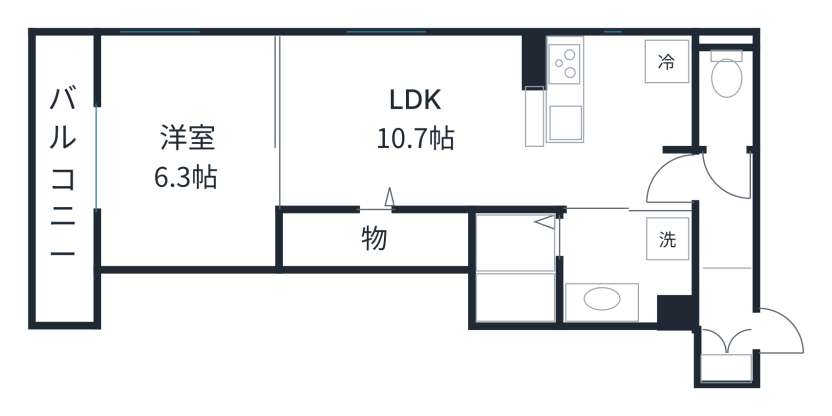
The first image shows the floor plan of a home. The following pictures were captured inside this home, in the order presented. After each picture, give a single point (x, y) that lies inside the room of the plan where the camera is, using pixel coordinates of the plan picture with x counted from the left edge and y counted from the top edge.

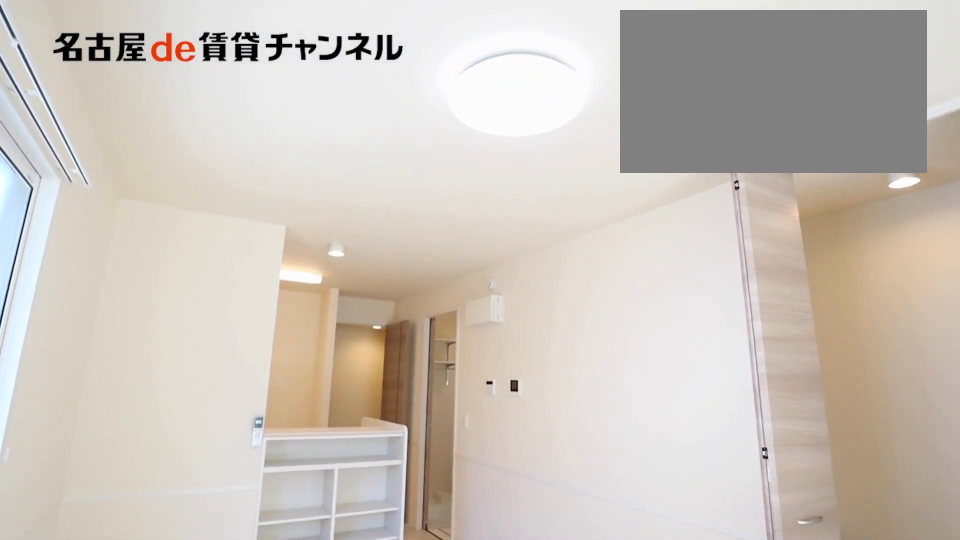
(403, 121)
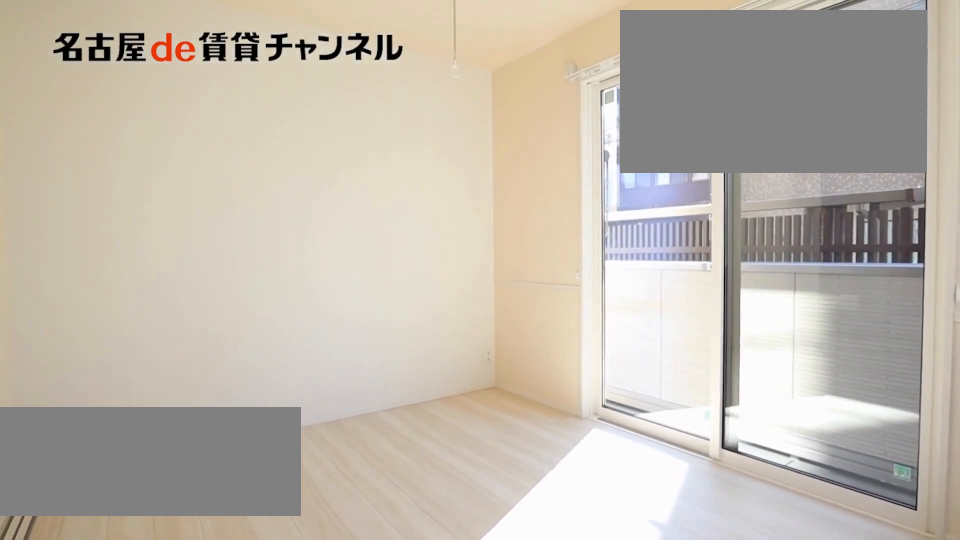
(187, 152)
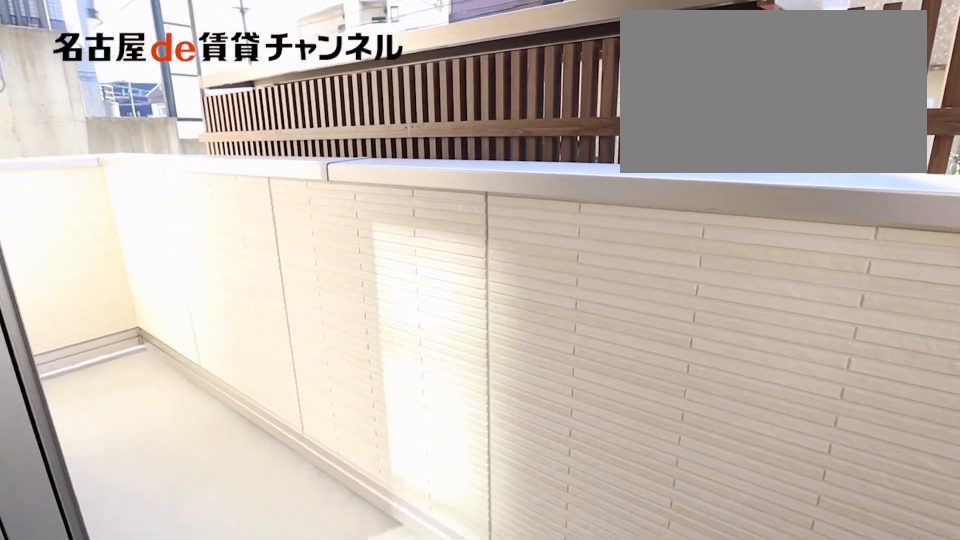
(64, 178)
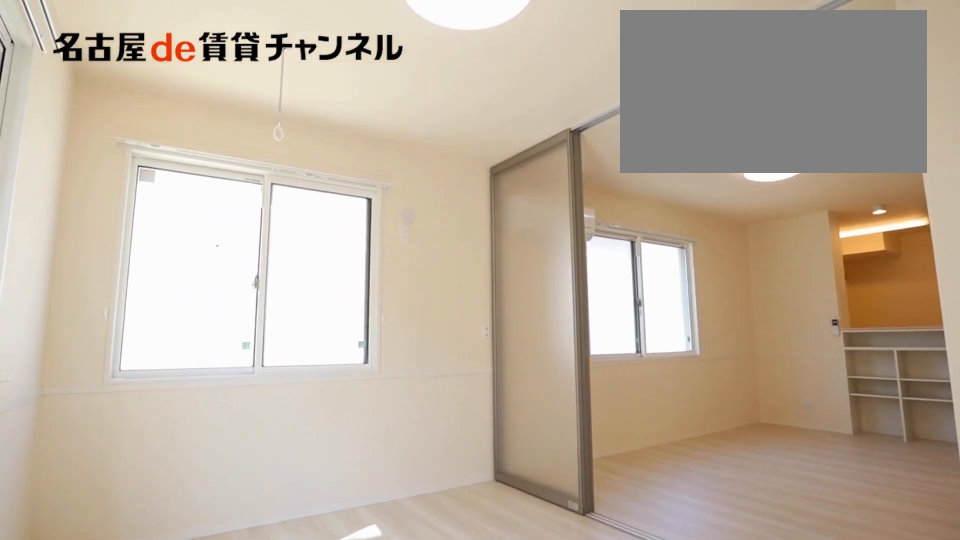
(190, 152)
